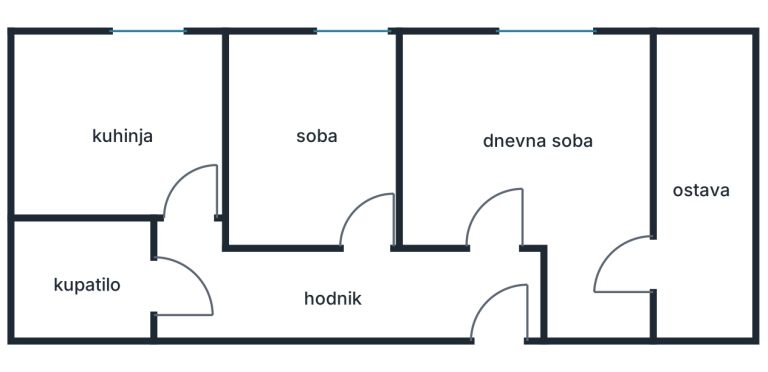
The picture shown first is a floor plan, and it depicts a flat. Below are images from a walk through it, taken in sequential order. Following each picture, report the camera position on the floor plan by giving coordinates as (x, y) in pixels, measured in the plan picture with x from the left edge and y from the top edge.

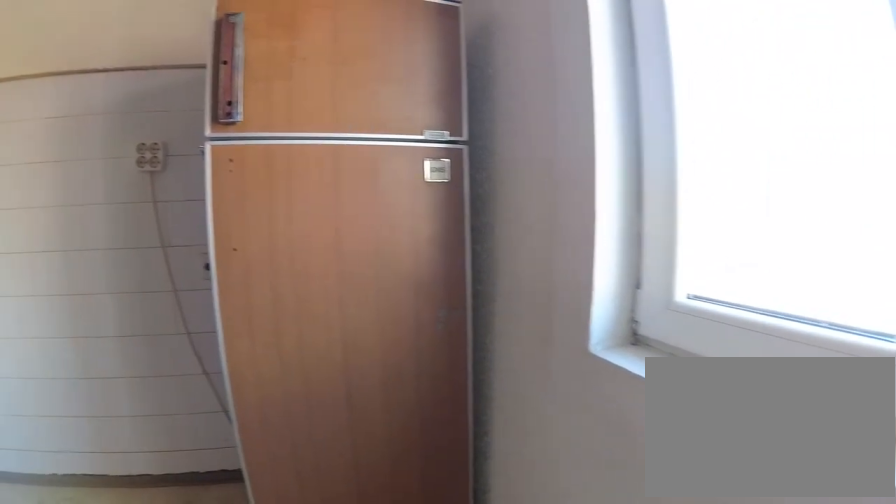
(174, 78)
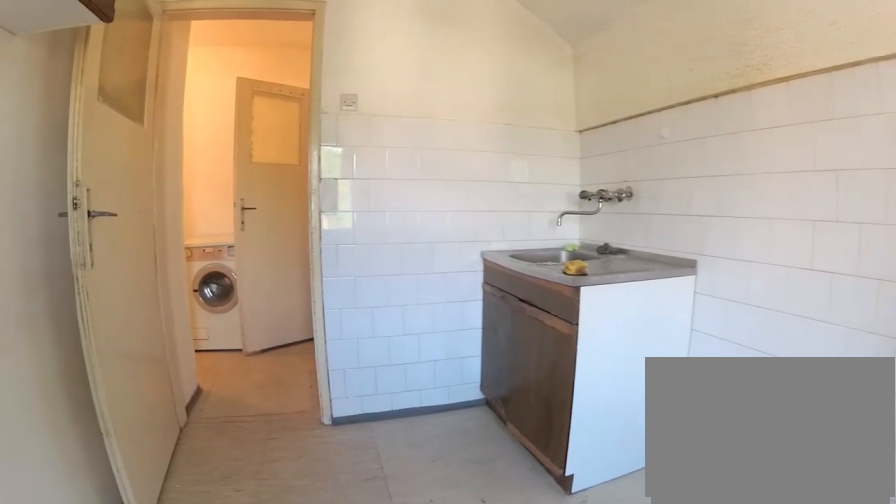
(180, 68)
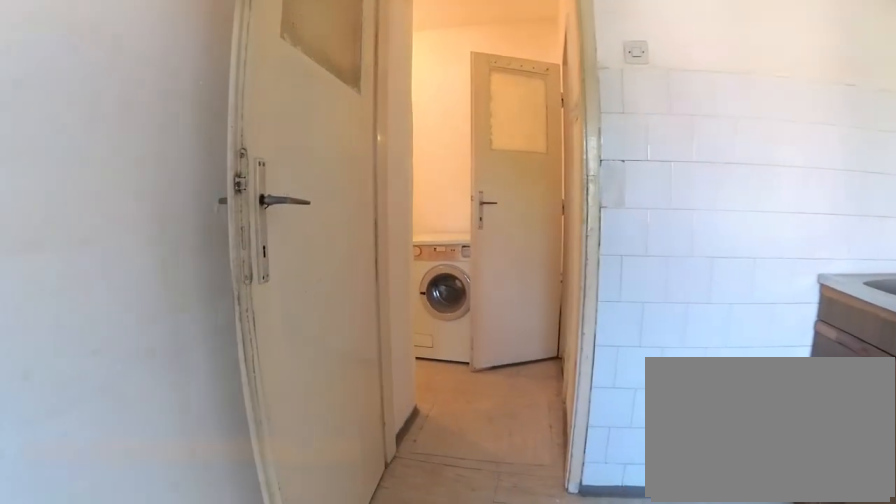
(181, 110)
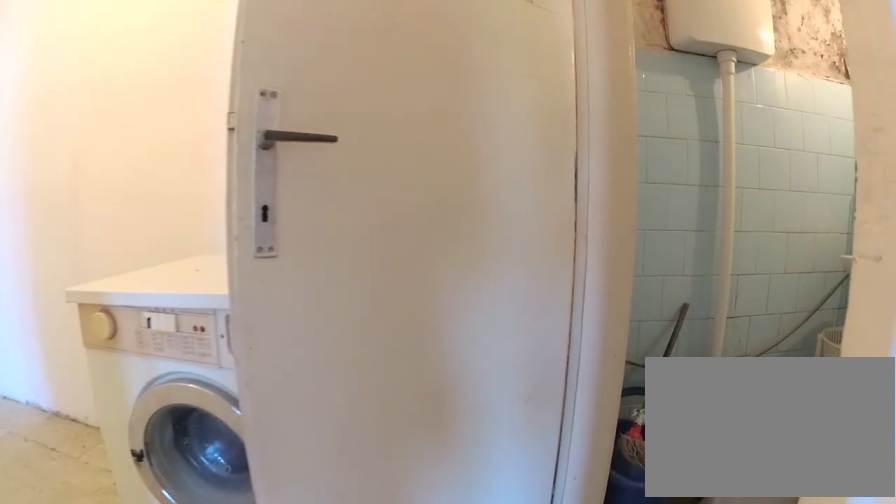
(186, 233)
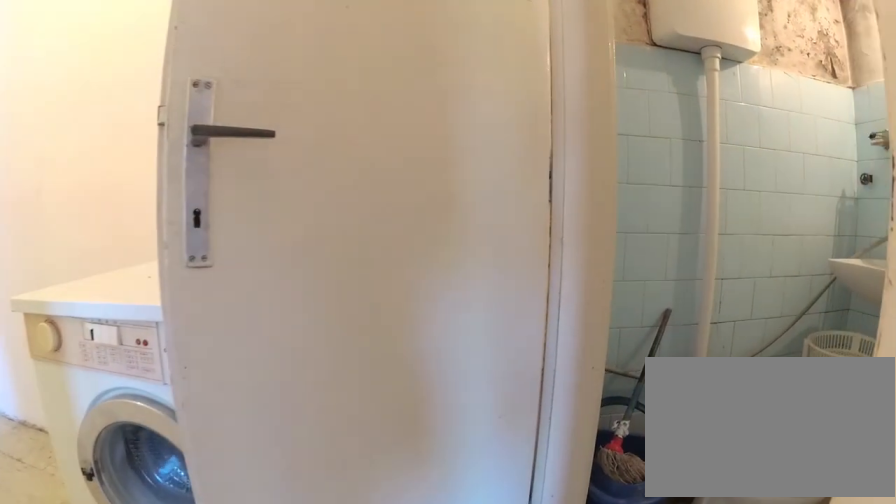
(184, 239)
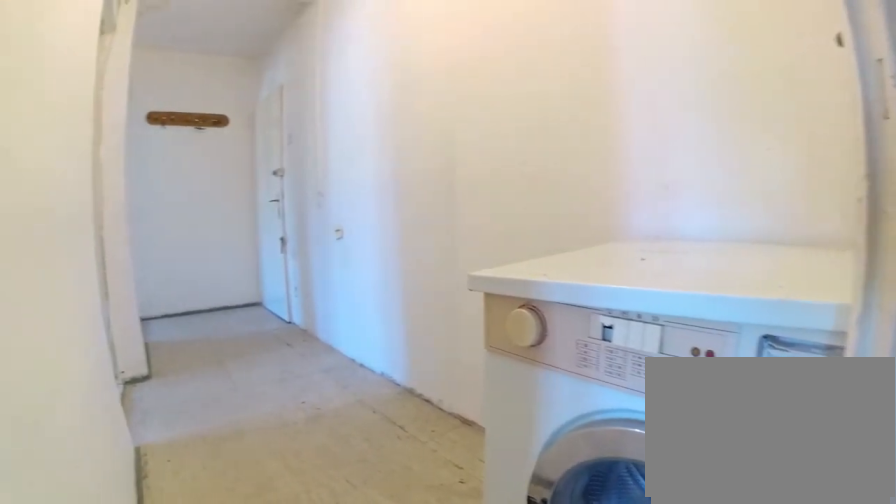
(173, 277)
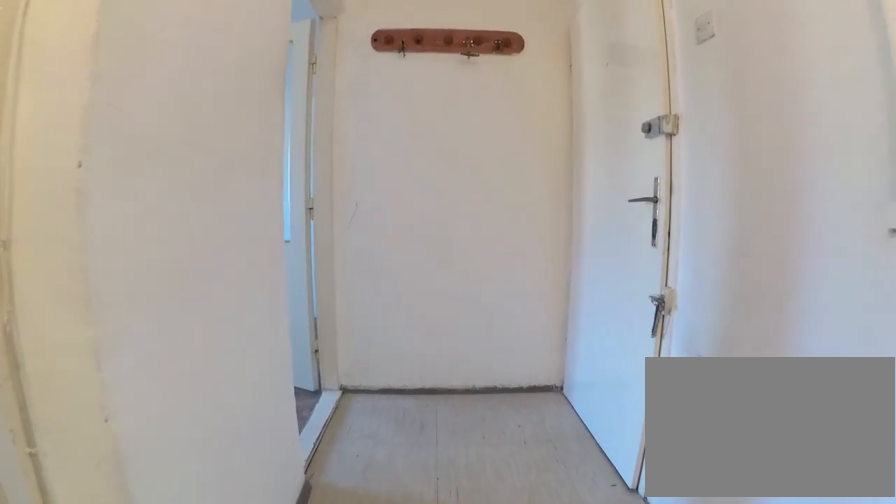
(379, 294)
